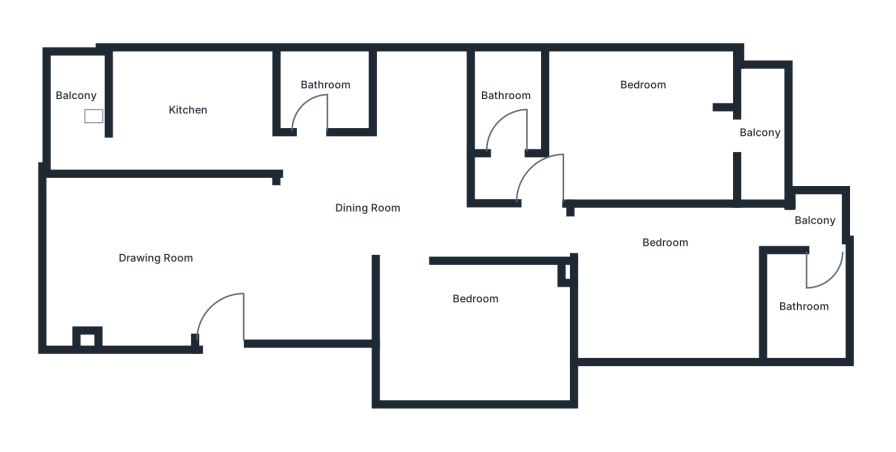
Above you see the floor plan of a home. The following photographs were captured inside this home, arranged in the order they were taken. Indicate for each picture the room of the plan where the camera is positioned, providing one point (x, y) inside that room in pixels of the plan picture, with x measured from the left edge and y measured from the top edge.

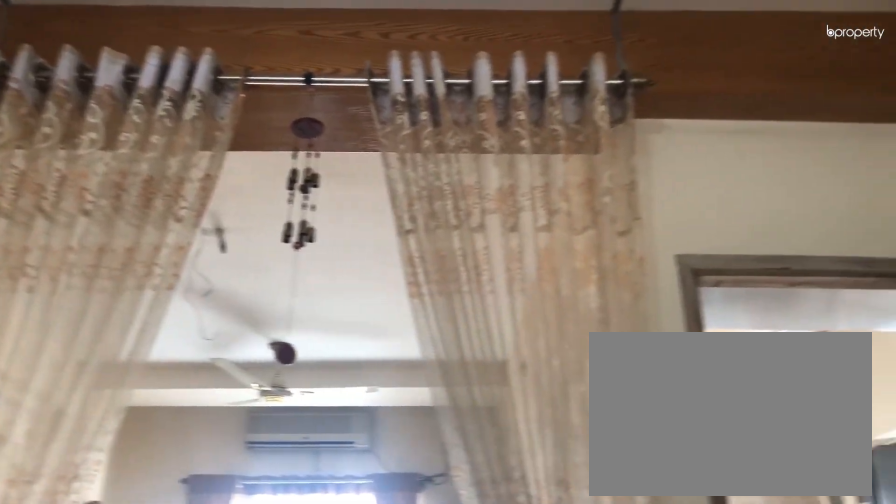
(366, 206)
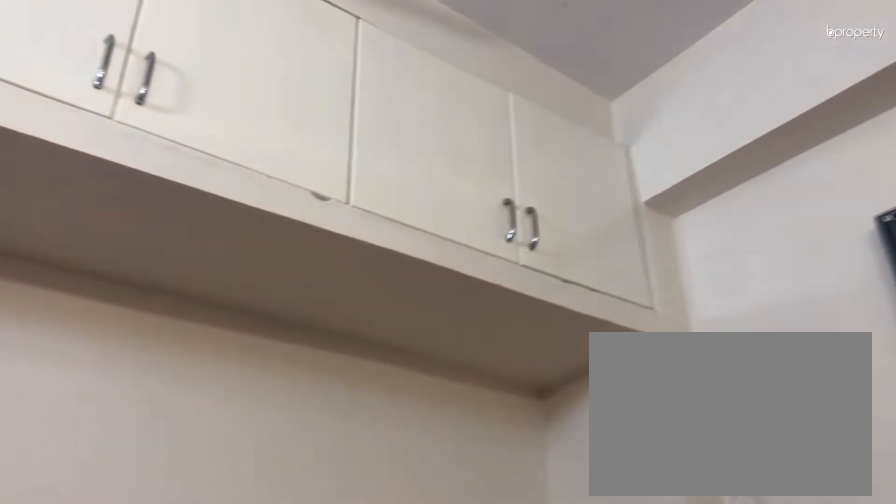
(478, 334)
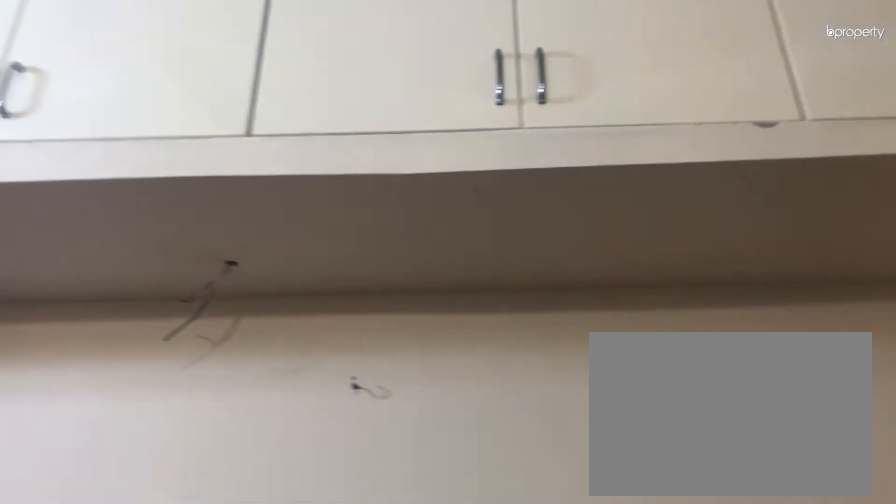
(478, 334)
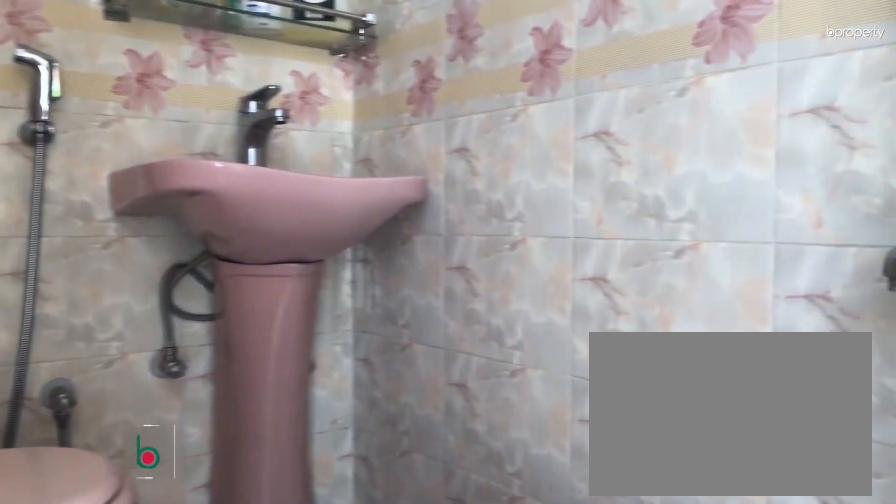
(803, 308)
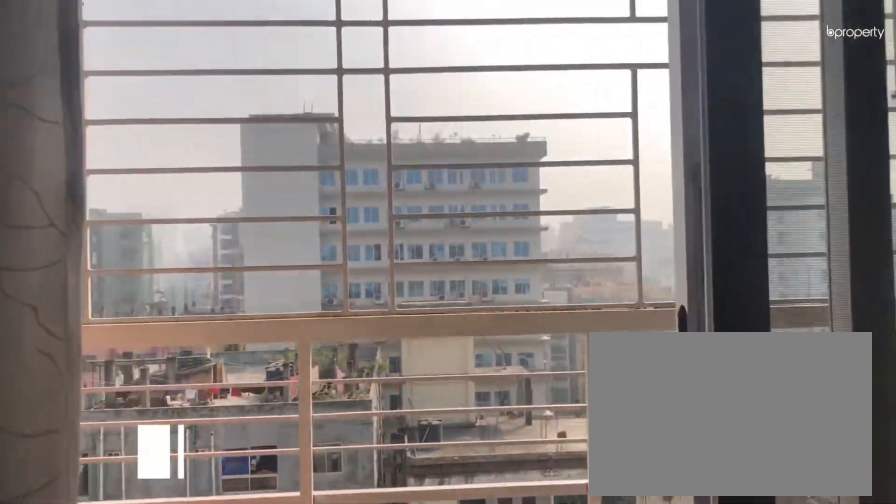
(760, 134)
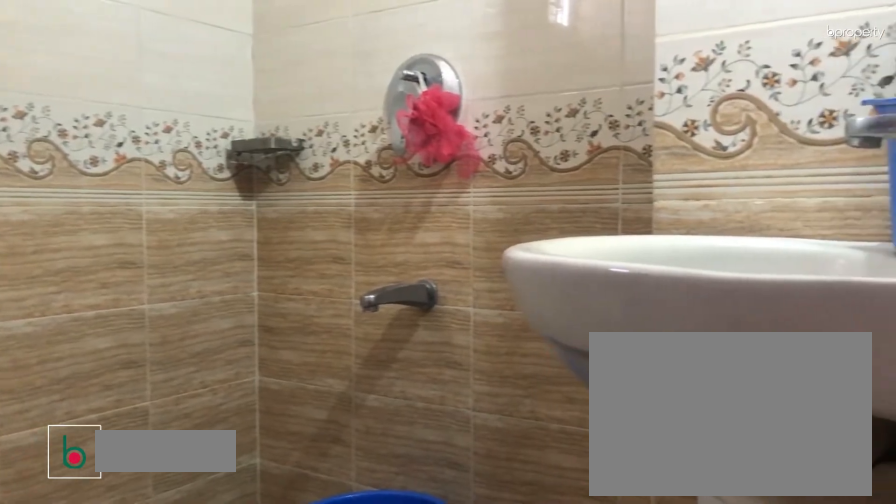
(327, 88)
